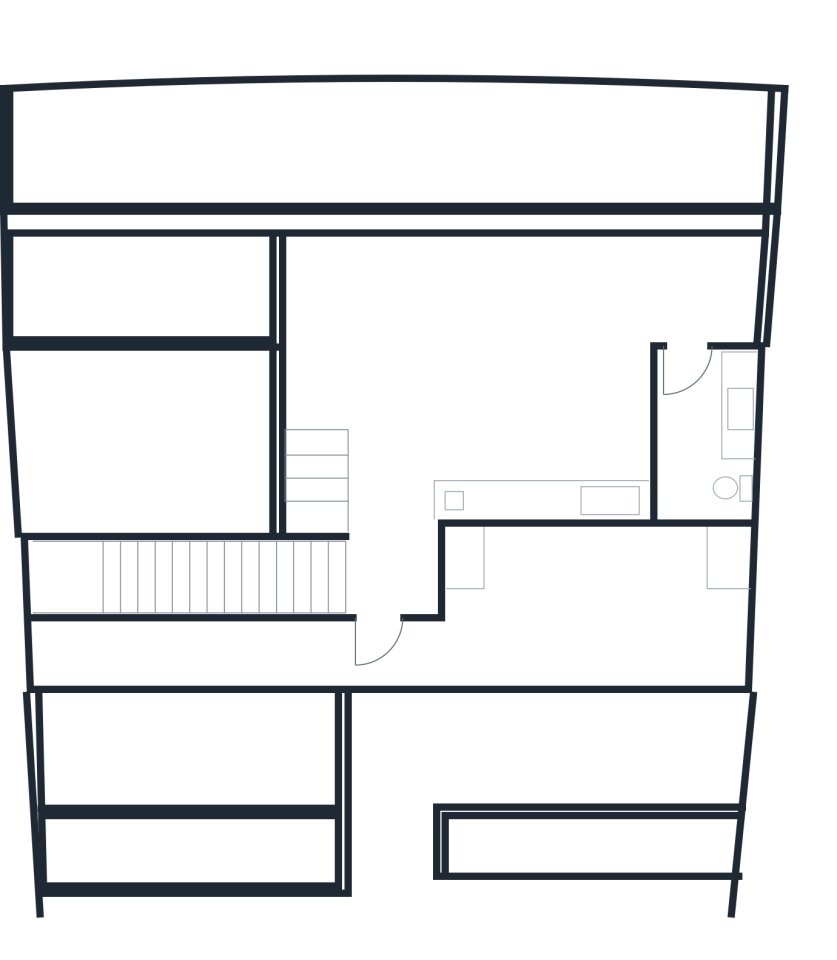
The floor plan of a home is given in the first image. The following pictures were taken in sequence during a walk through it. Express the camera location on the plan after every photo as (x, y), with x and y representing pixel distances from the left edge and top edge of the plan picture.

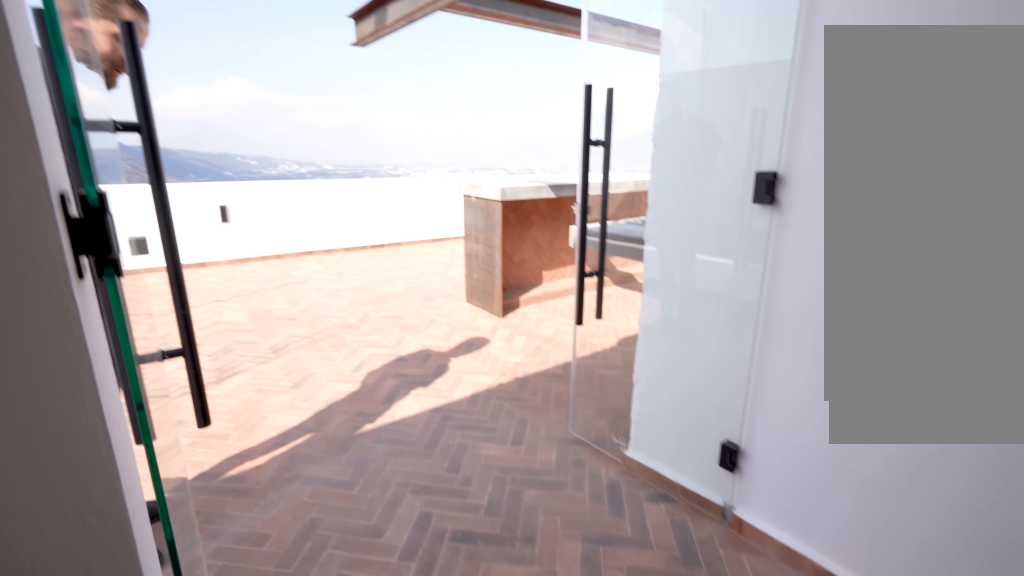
(306, 574)
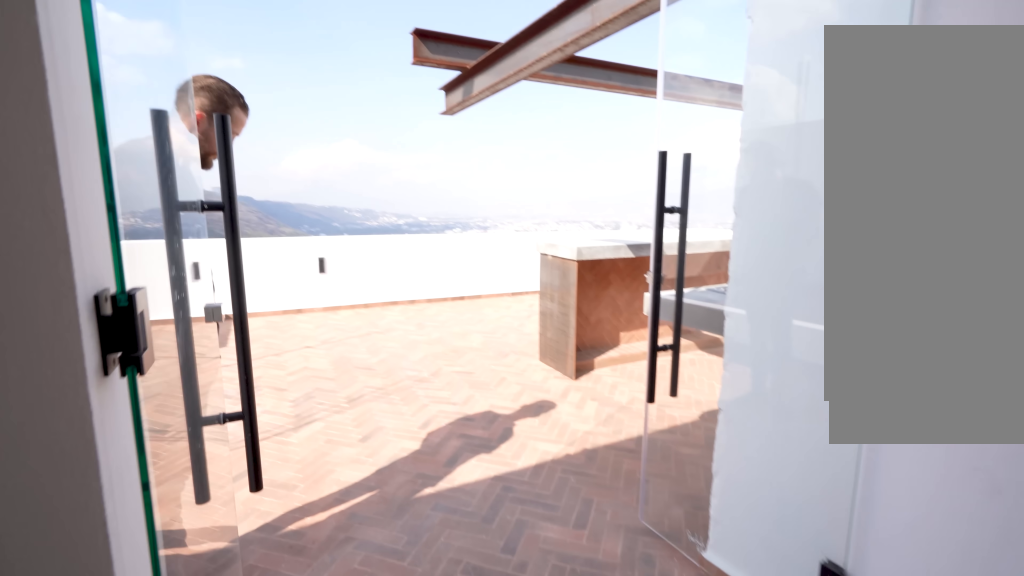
(311, 577)
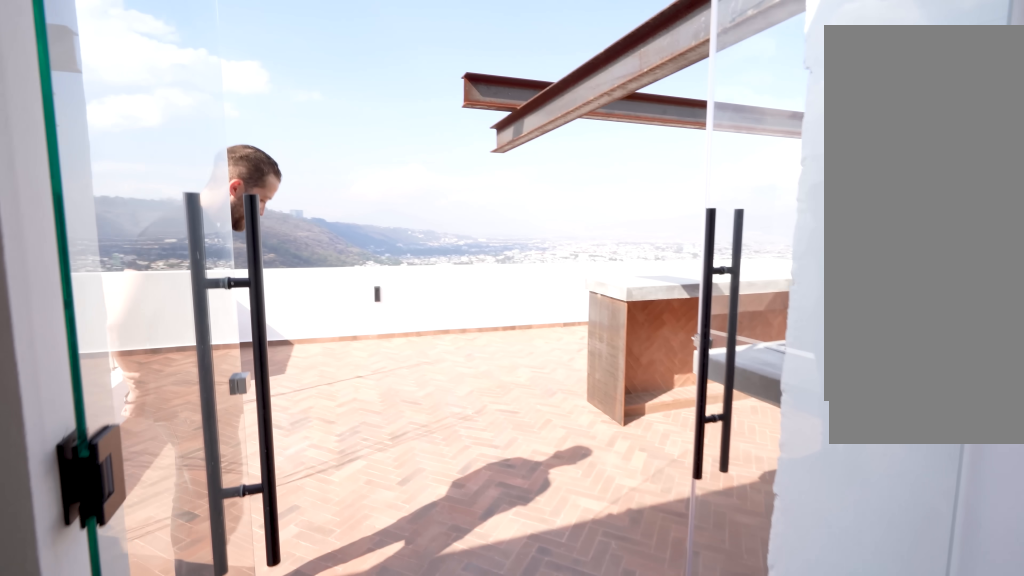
(317, 578)
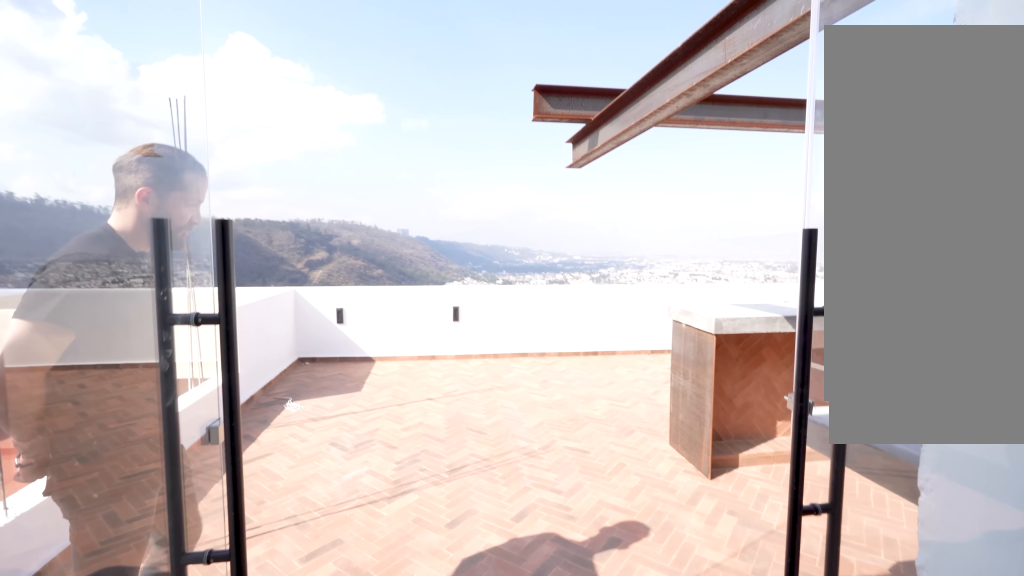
(337, 583)
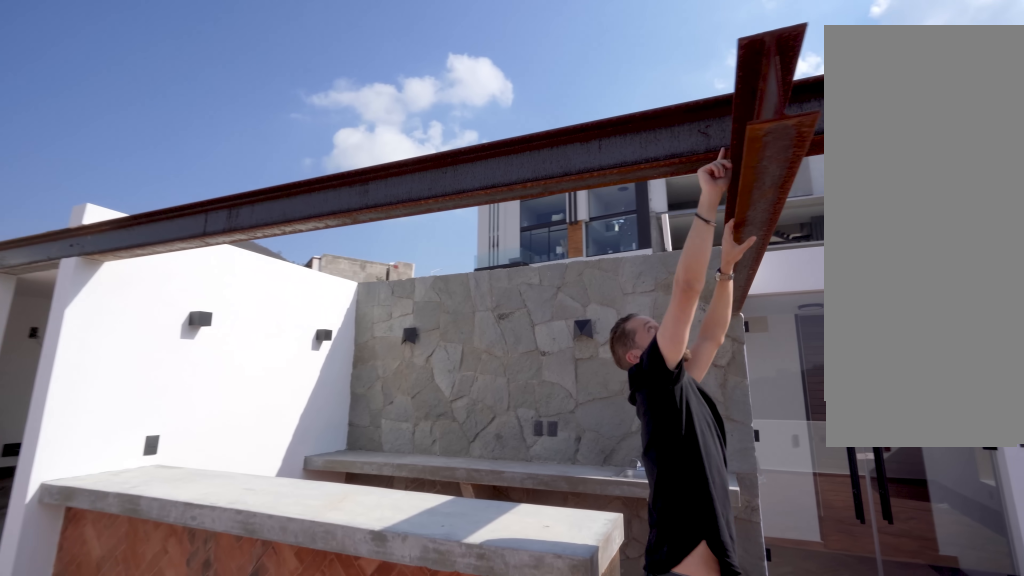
(410, 290)
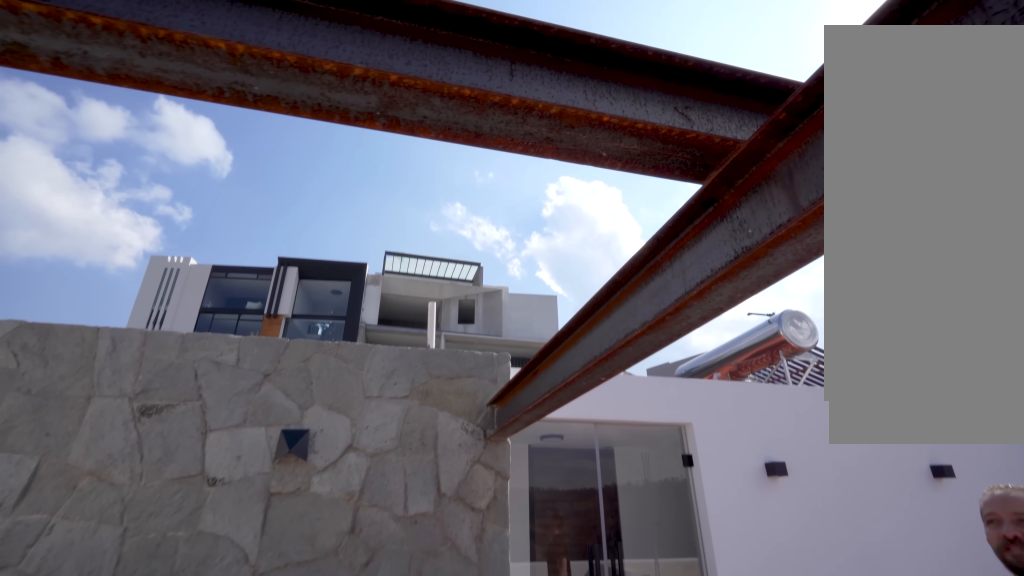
(462, 282)
